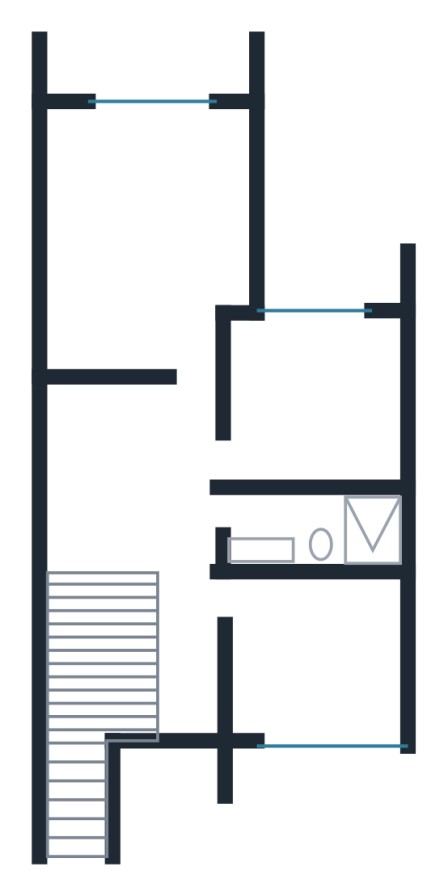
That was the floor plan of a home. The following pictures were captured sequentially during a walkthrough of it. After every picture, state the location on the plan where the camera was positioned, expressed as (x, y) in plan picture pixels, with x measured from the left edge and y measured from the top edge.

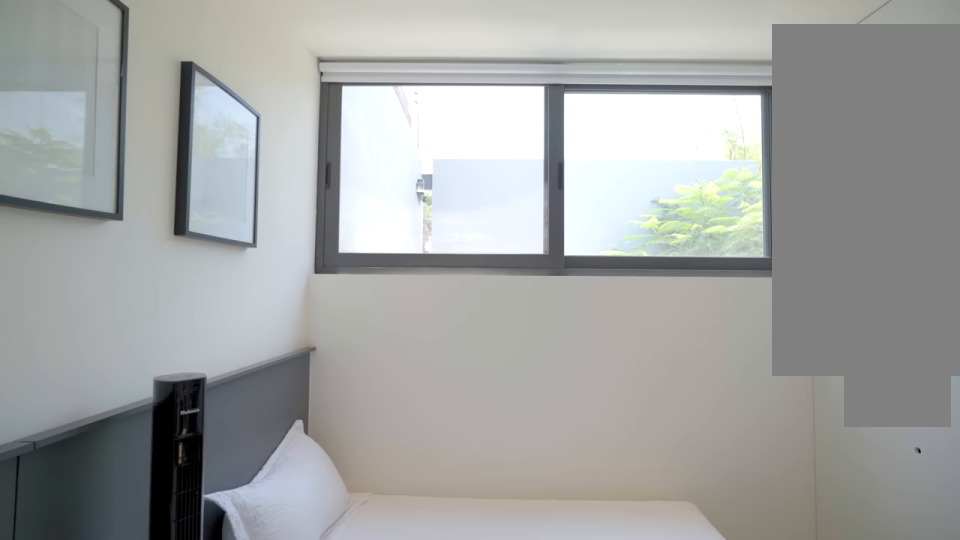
(269, 677)
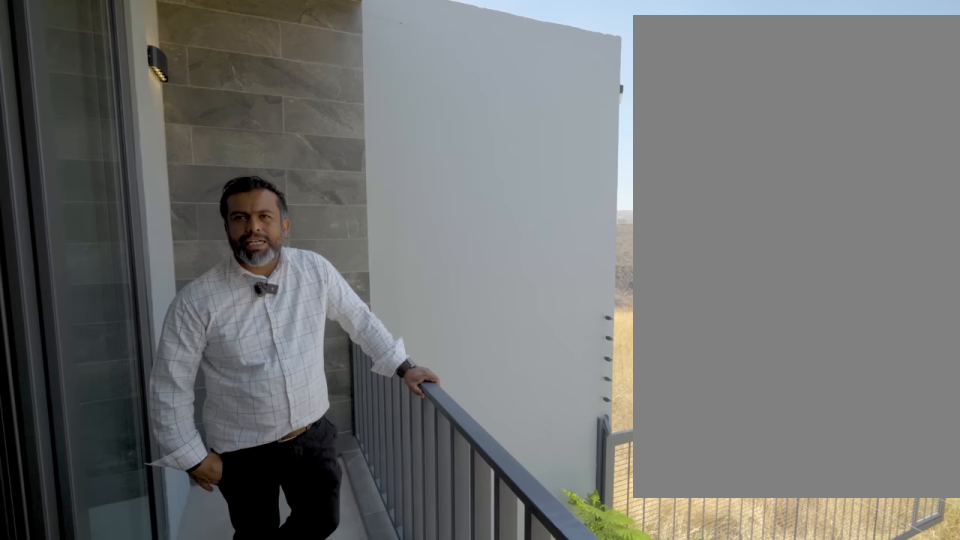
(169, 75)
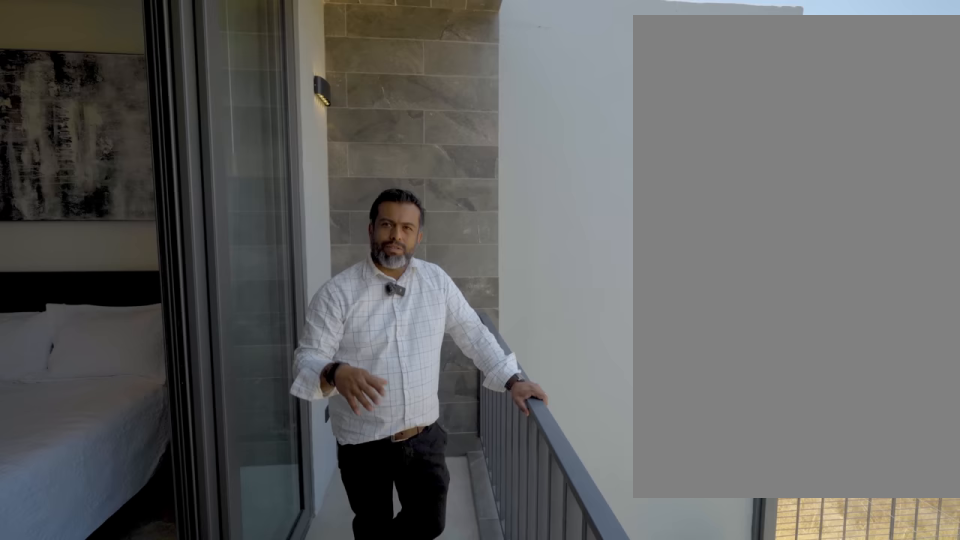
(169, 76)
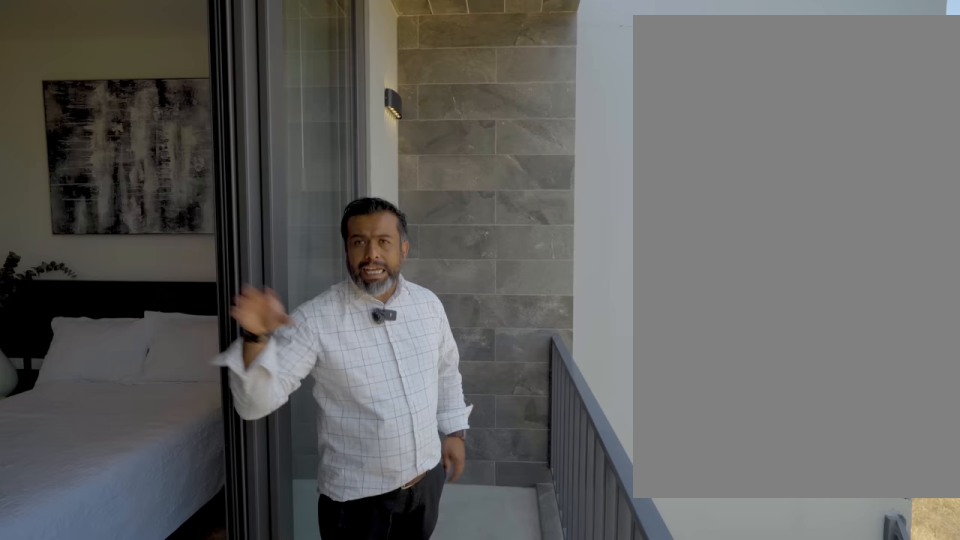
(170, 75)
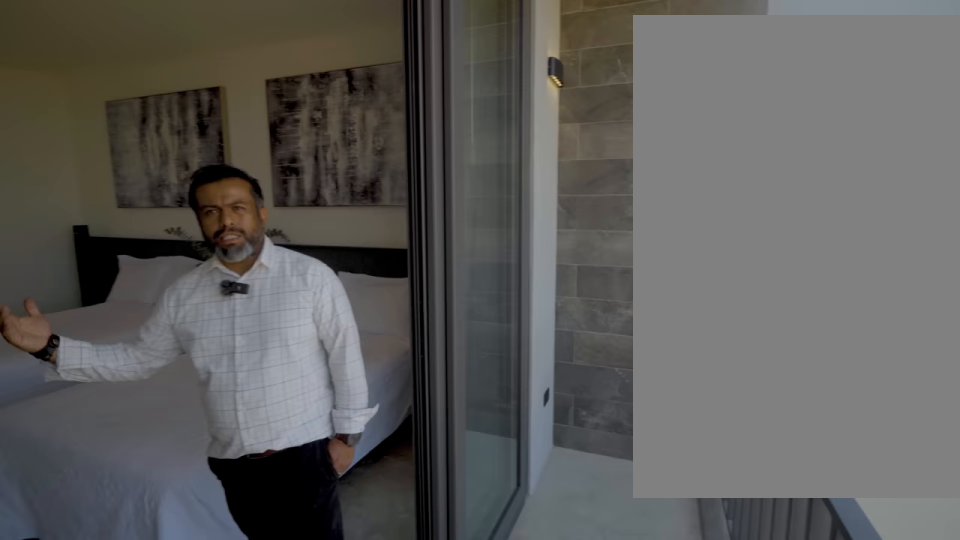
(170, 76)
